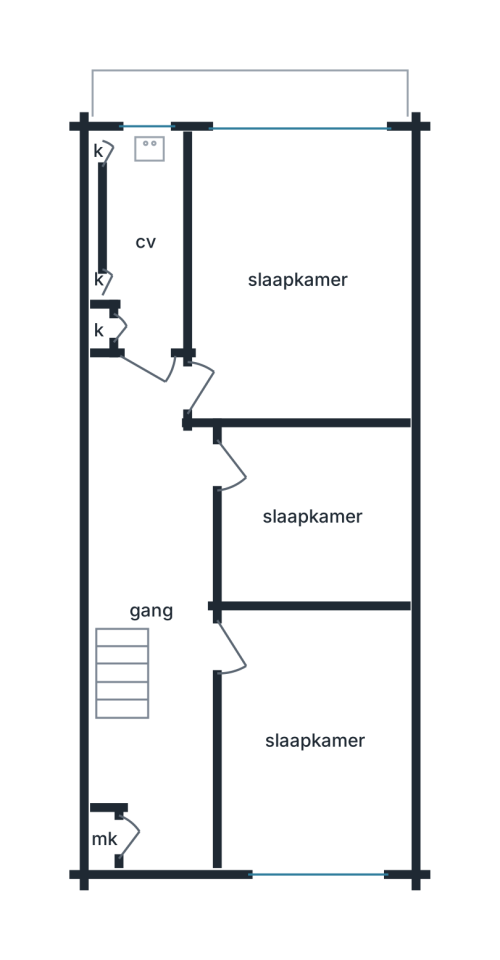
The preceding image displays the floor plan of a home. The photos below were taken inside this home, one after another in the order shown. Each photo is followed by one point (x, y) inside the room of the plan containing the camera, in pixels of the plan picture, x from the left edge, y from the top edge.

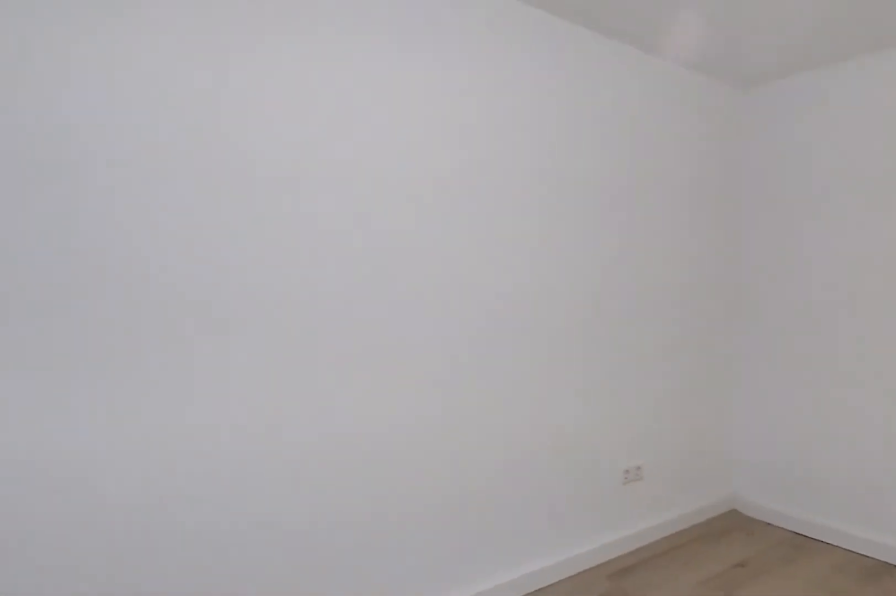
(244, 237)
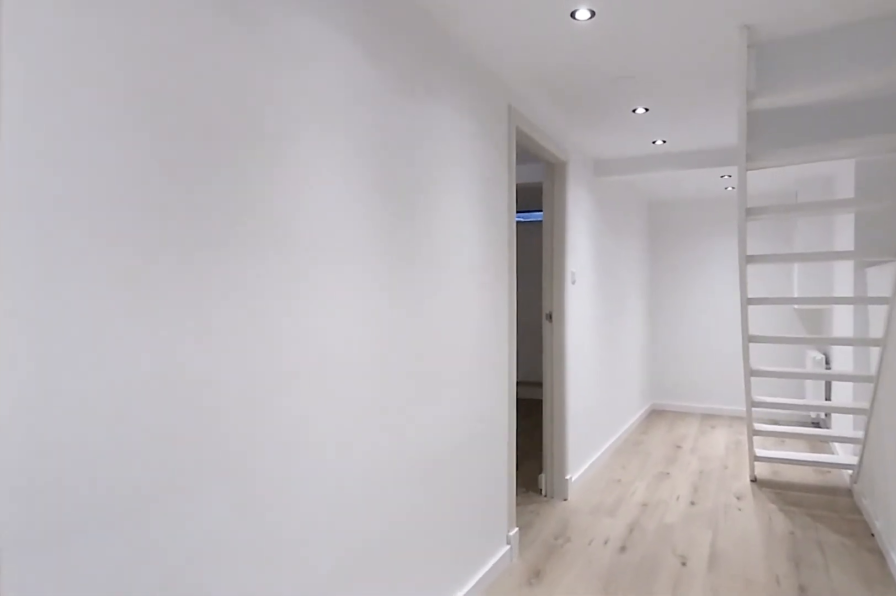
(155, 602)
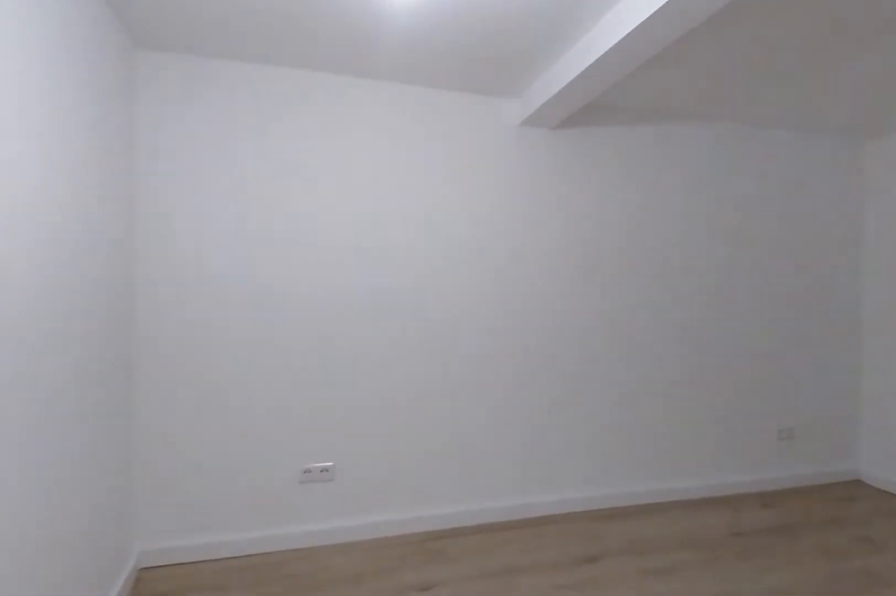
(311, 860)
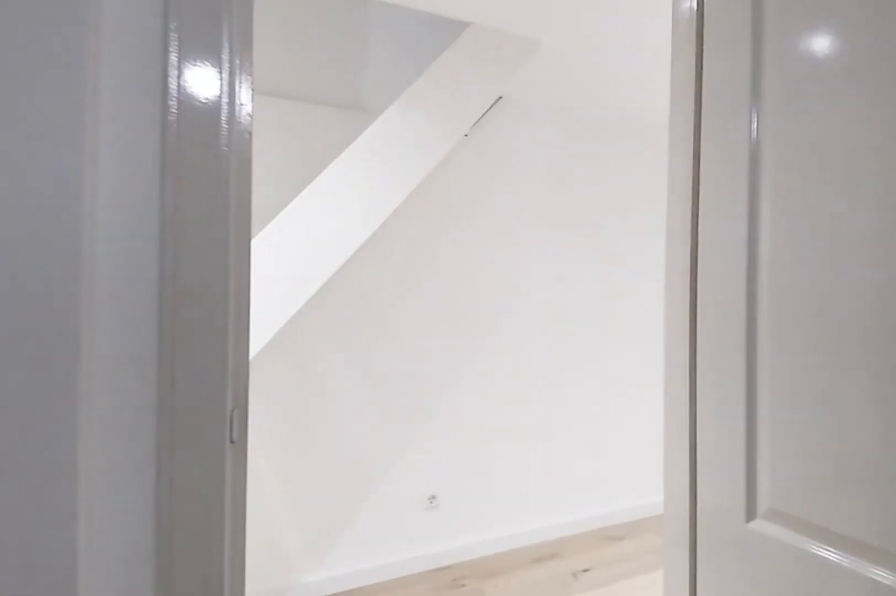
(311, 860)
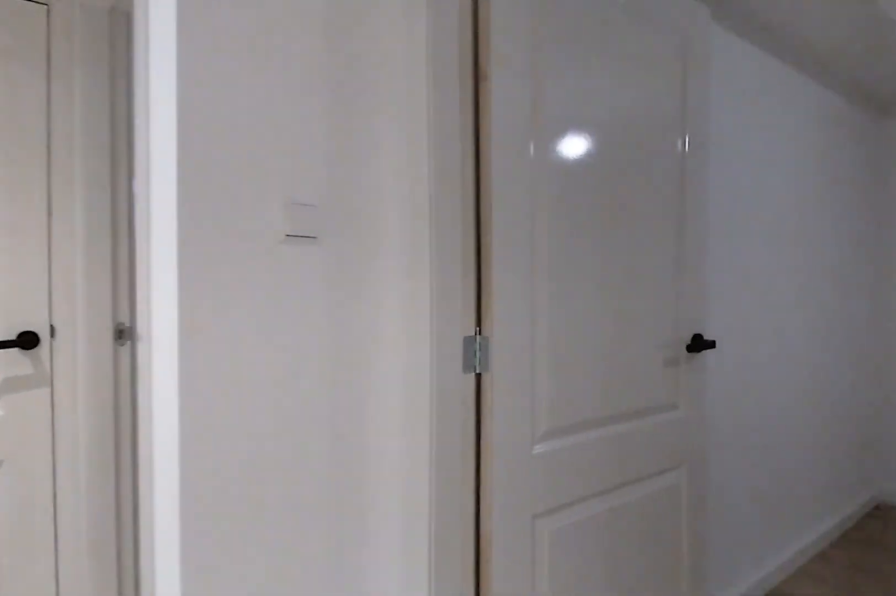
(155, 603)
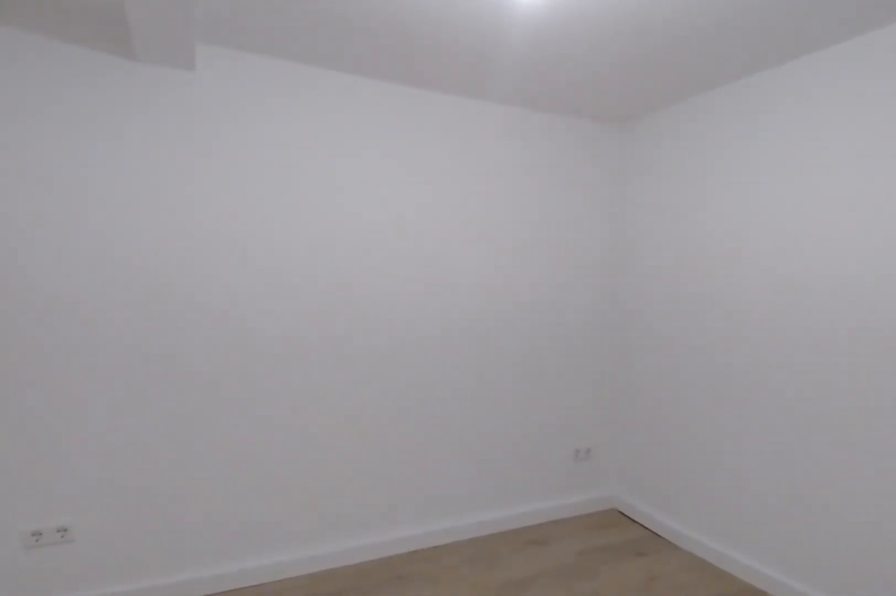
(312, 516)
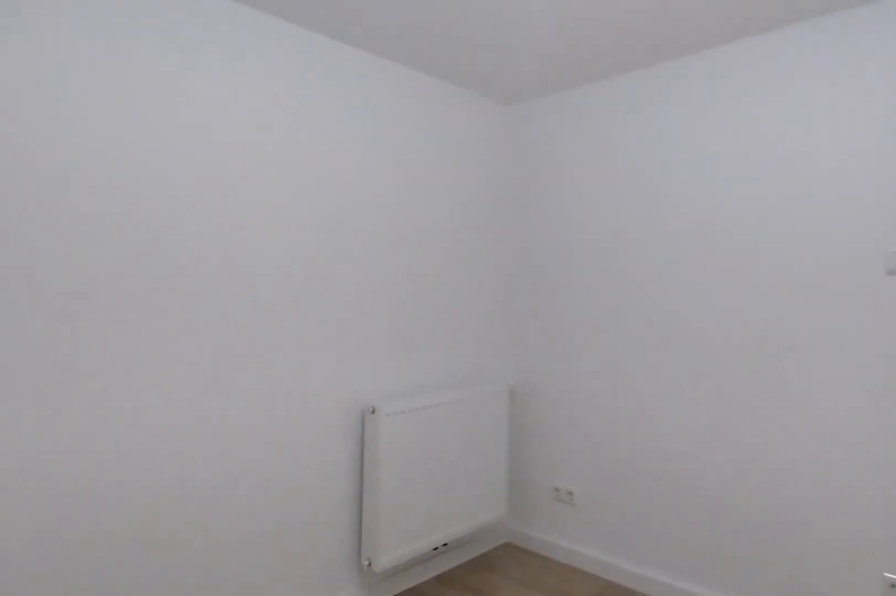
(312, 516)
